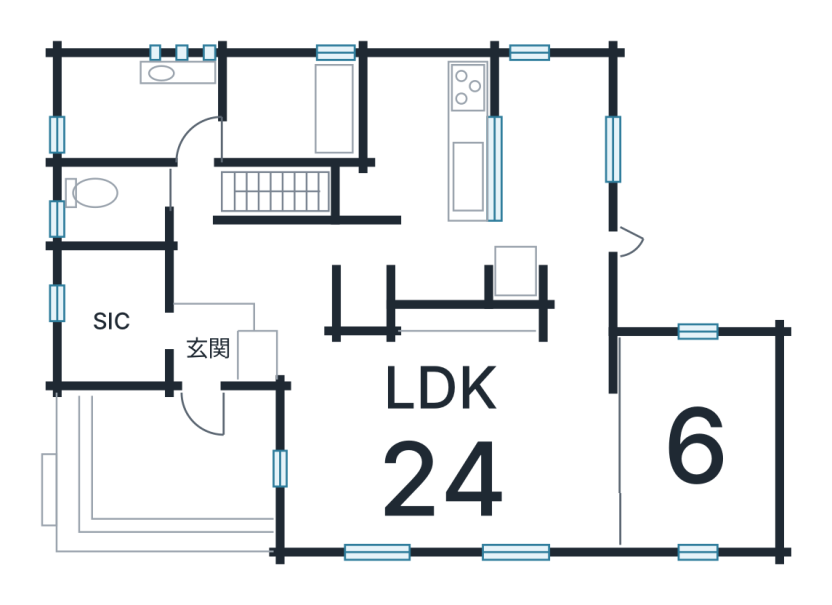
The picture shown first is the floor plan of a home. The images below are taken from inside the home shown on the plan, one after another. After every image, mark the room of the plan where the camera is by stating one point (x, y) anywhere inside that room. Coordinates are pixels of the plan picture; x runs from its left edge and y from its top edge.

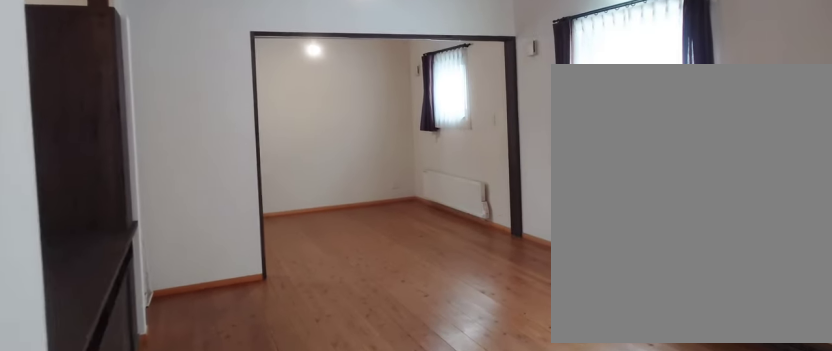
(442, 445)
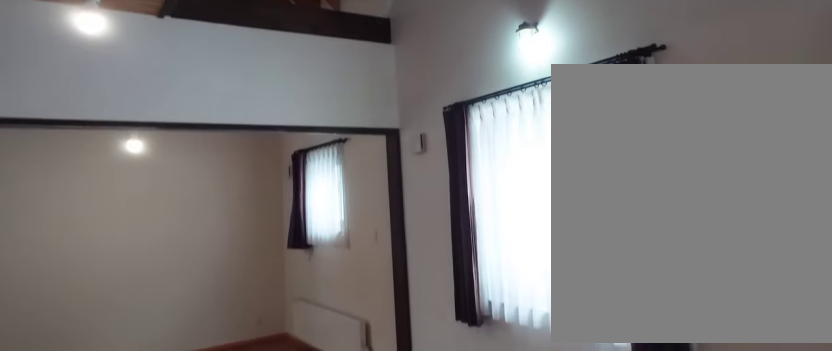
(442, 445)
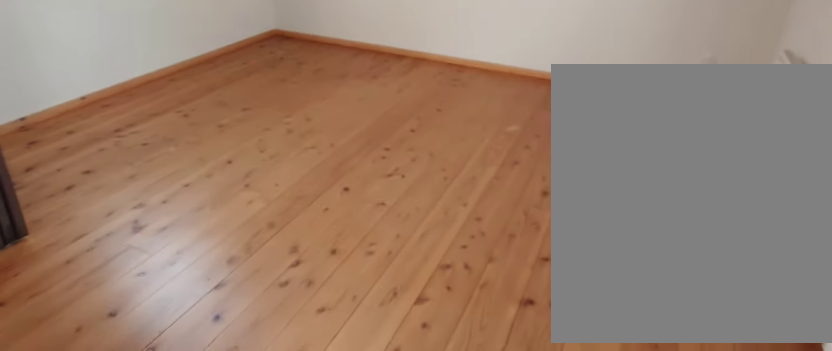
(706, 444)
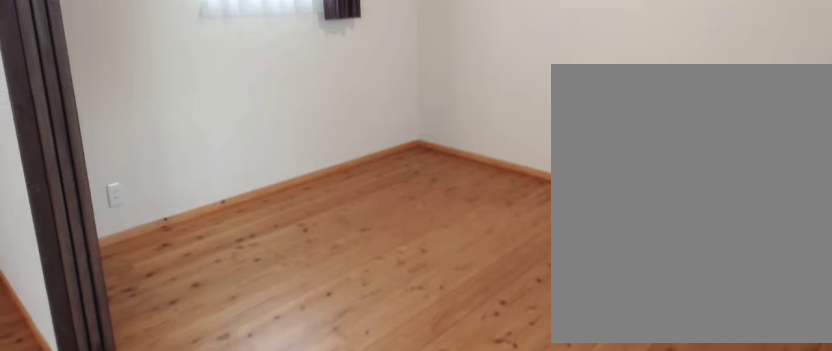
(706, 444)
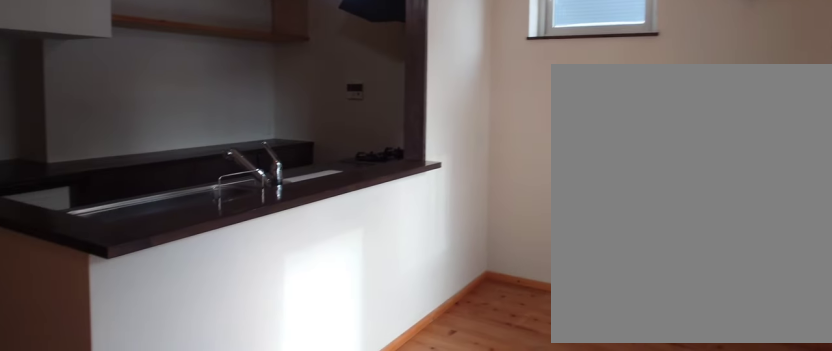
(558, 158)
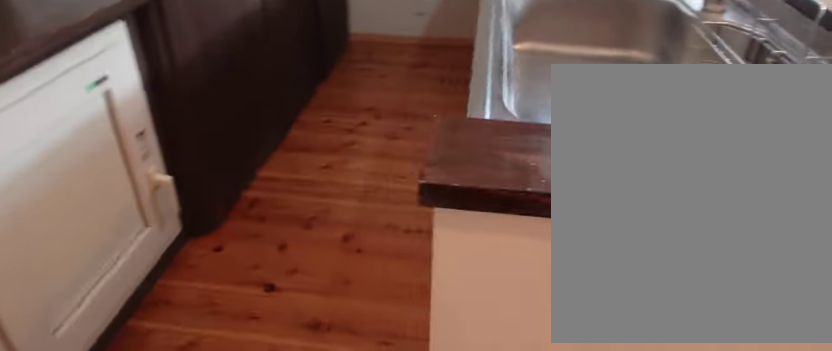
(417, 163)
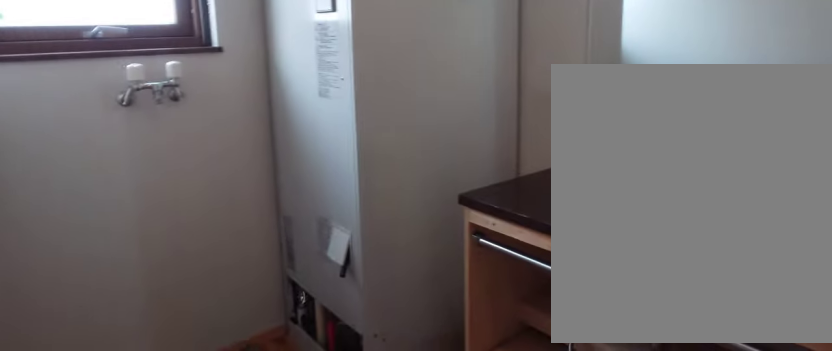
(133, 101)
